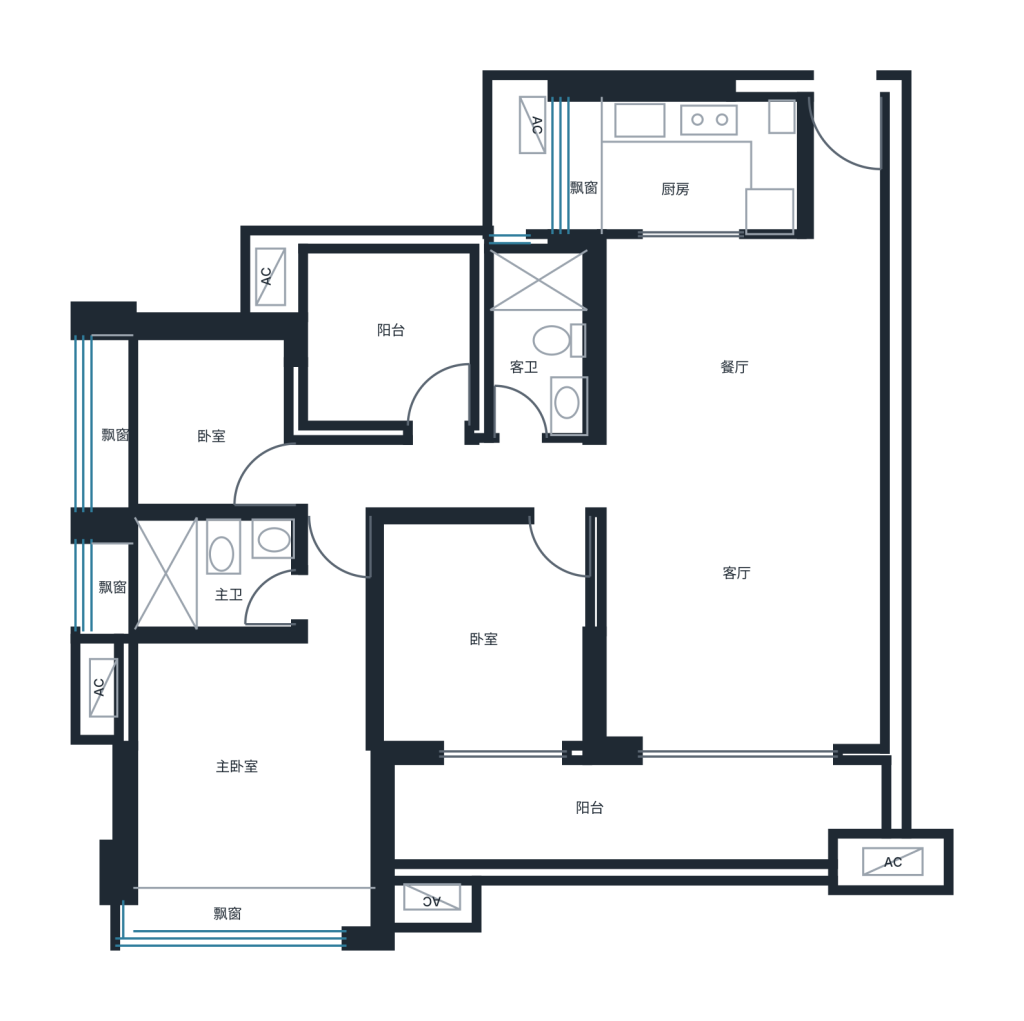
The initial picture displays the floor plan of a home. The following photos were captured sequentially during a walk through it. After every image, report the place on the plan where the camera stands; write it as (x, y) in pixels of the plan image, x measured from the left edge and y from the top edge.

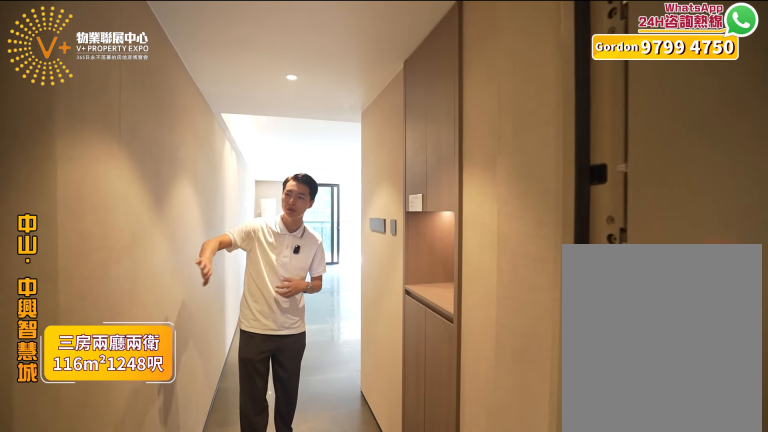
(828, 149)
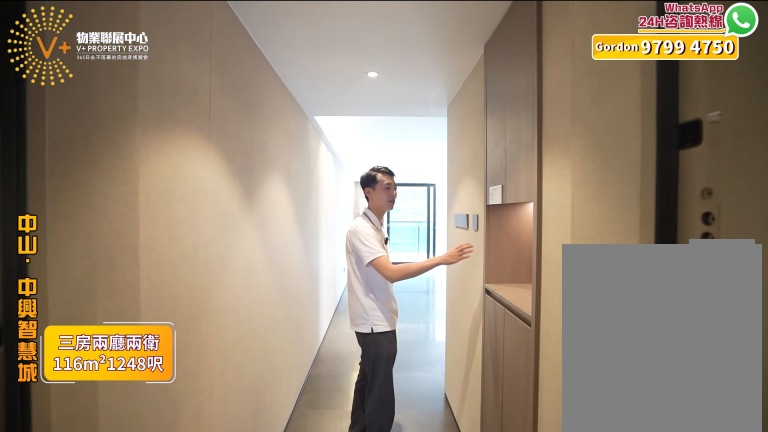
(828, 150)
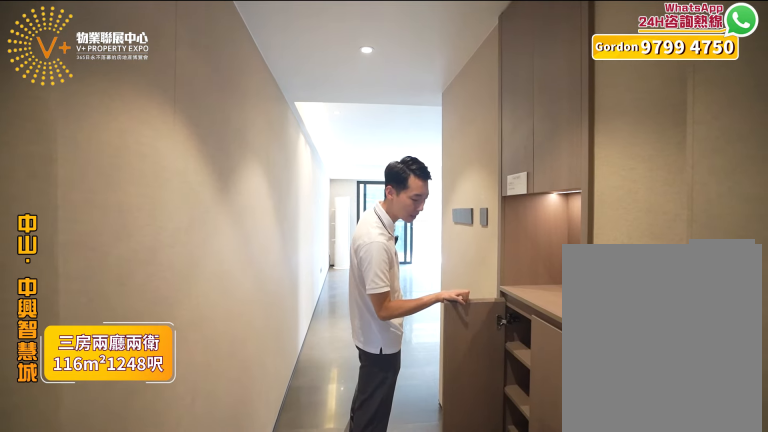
(823, 154)
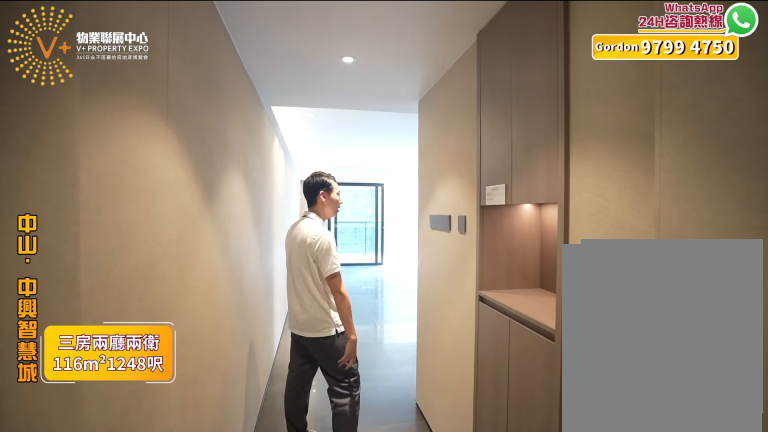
(822, 147)
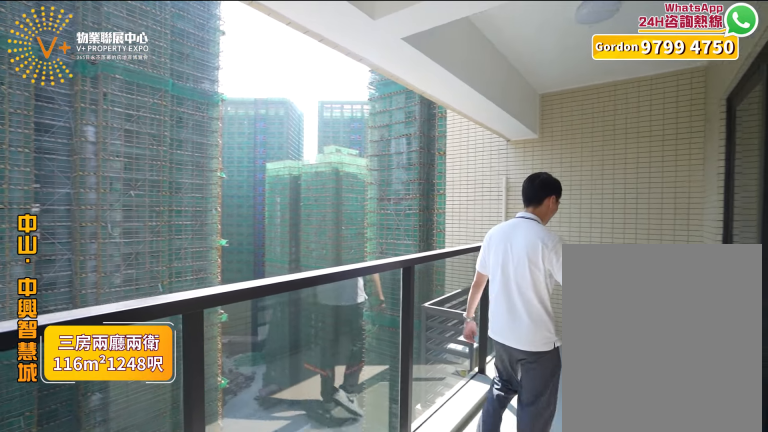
(720, 790)
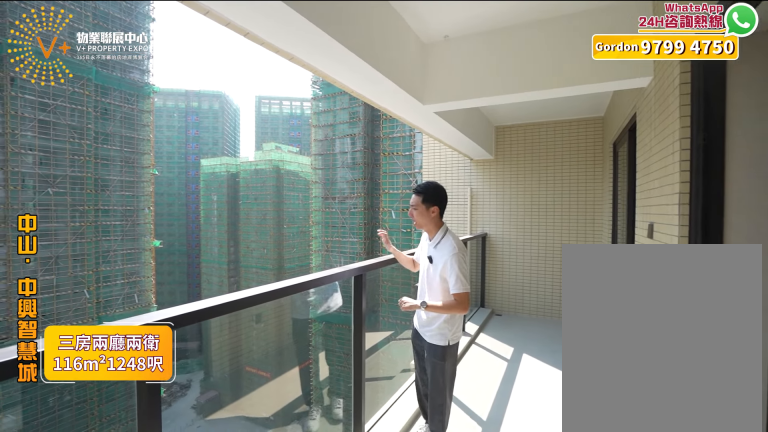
(724, 785)
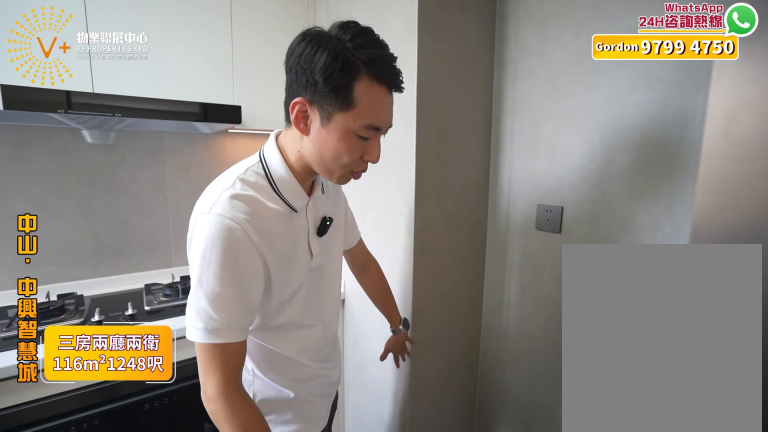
(694, 174)
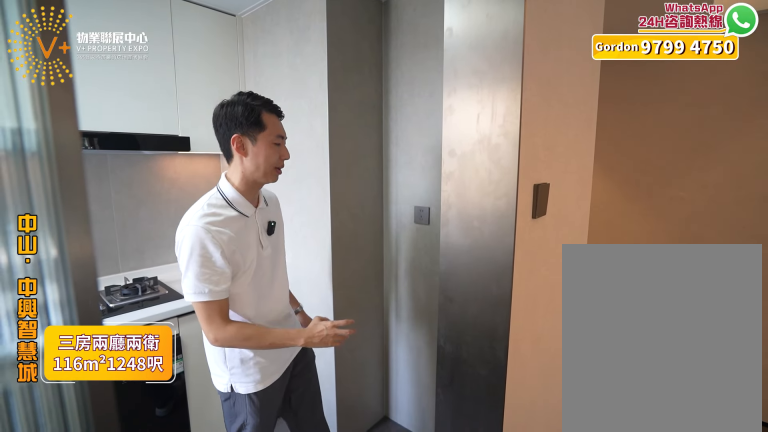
(688, 165)
